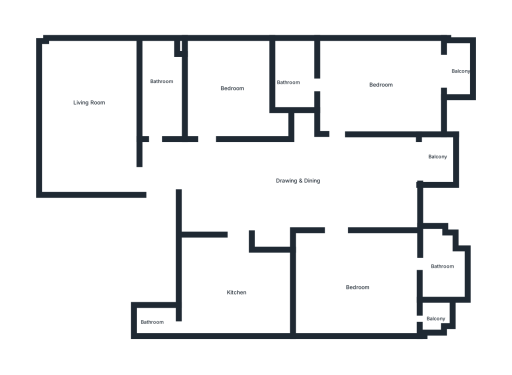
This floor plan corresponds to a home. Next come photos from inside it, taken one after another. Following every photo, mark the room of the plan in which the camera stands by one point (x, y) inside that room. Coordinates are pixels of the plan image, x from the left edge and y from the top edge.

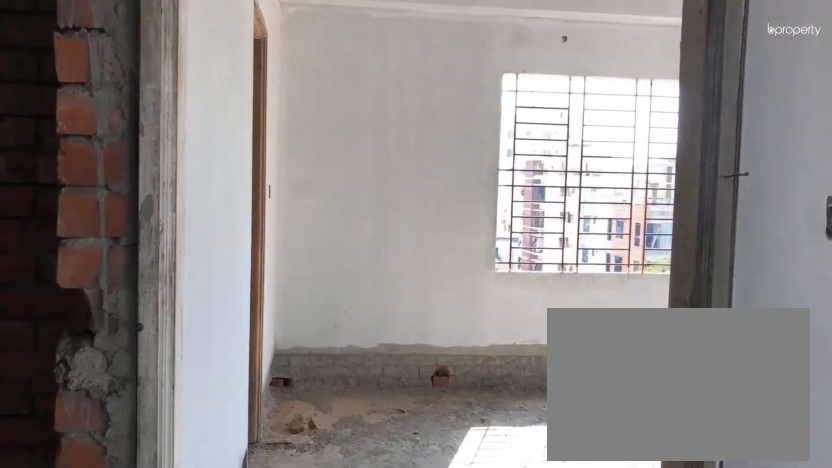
(334, 142)
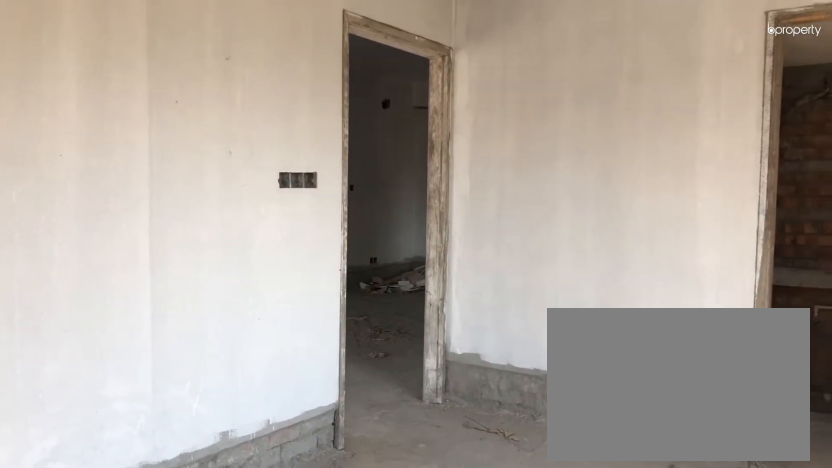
(375, 83)
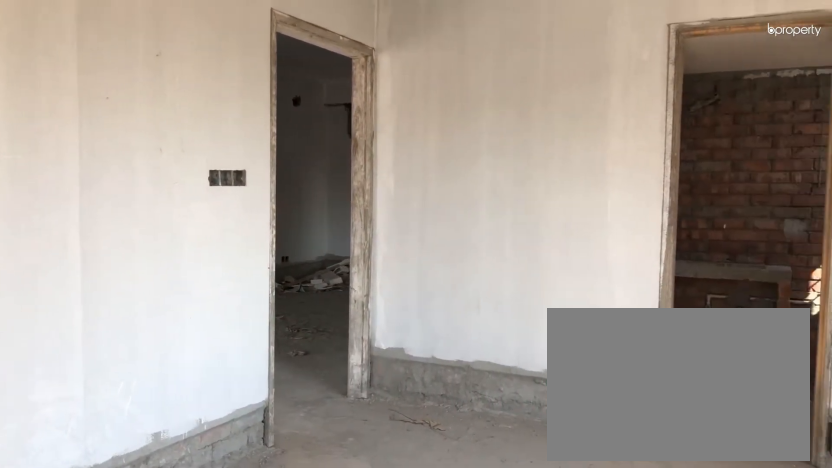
(375, 83)
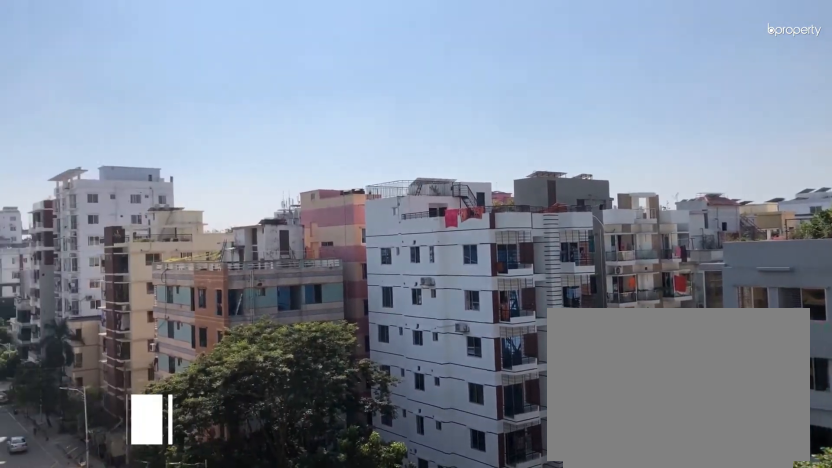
(459, 69)
